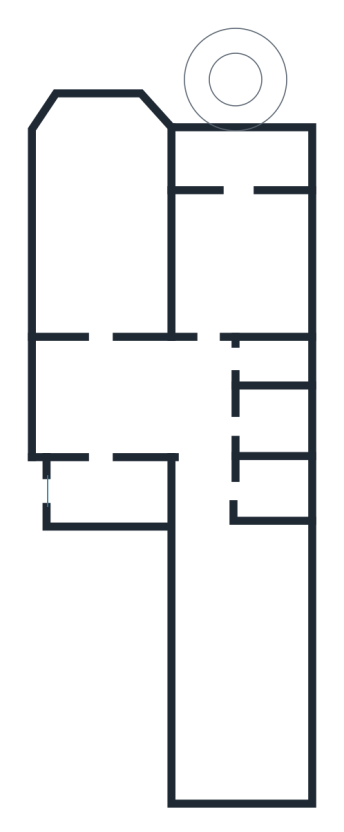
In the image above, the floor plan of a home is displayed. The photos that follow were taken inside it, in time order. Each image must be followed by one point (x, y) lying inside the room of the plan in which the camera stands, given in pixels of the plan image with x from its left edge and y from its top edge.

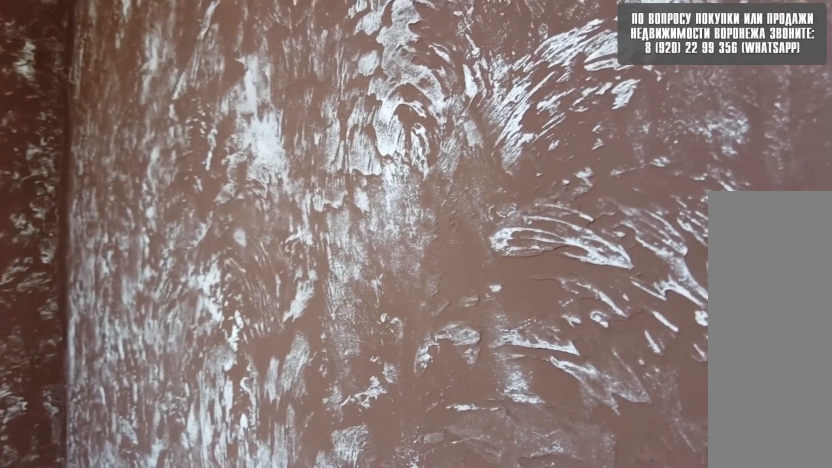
(235, 170)
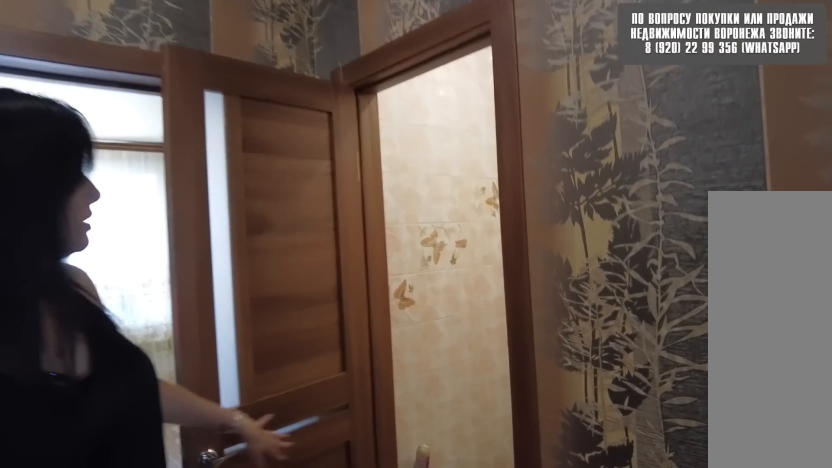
(205, 419)
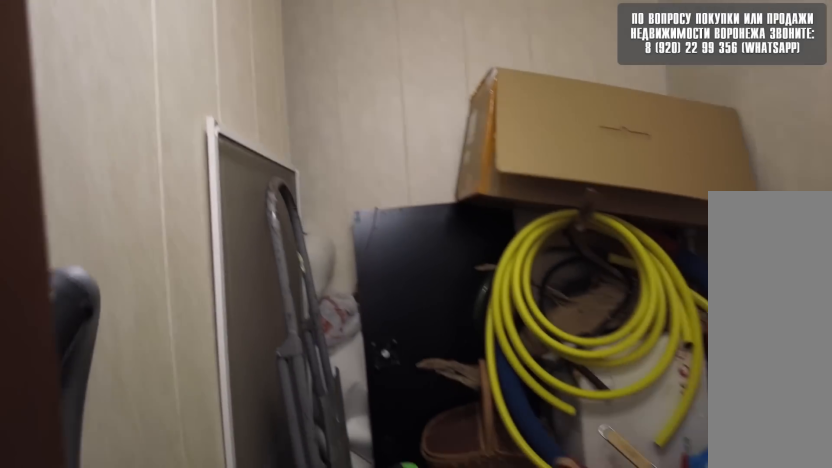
(205, 419)
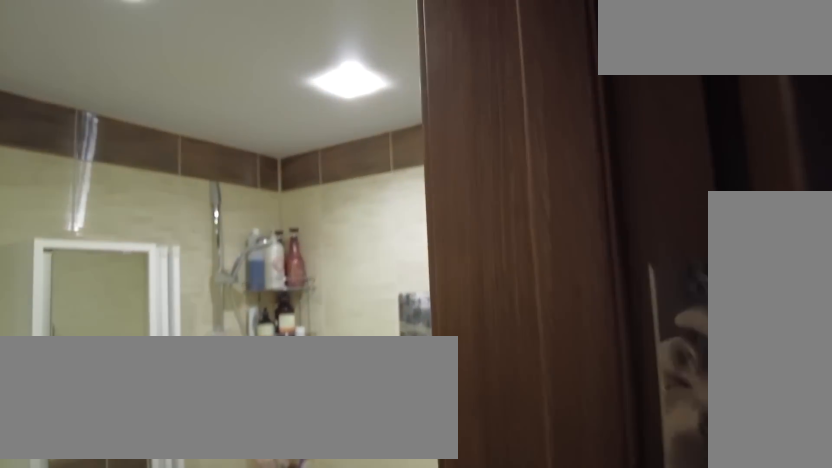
(206, 502)
